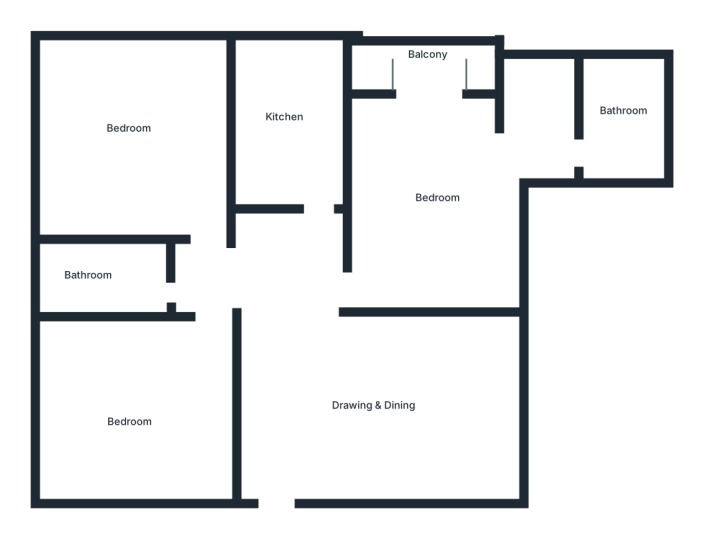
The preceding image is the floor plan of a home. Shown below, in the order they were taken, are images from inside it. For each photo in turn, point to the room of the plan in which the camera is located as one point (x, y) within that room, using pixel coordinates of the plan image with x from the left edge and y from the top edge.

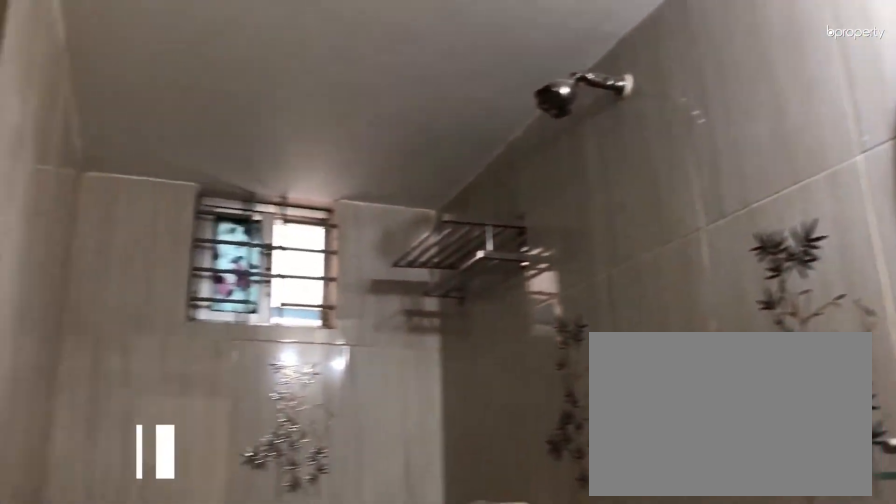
(105, 281)
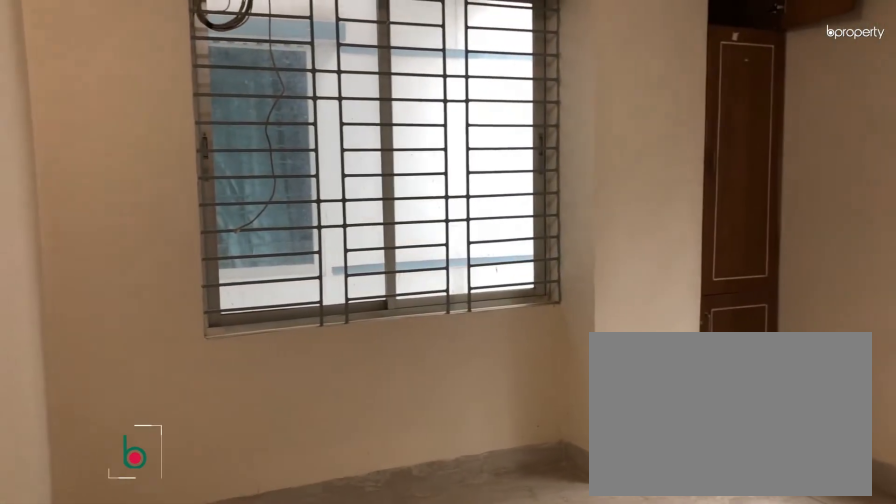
(124, 136)
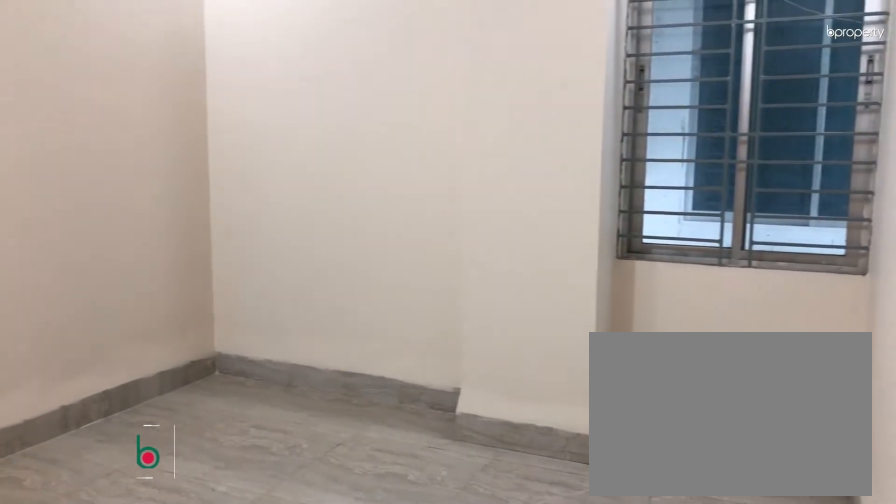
(131, 412)
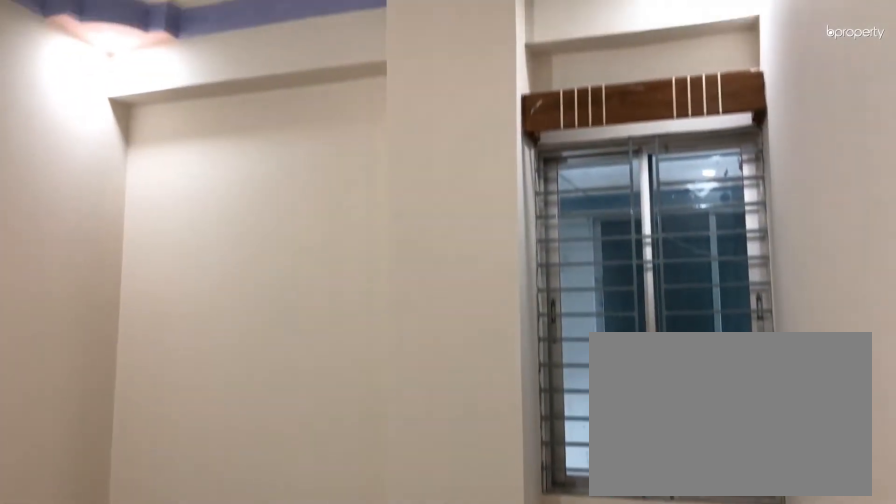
(131, 412)
